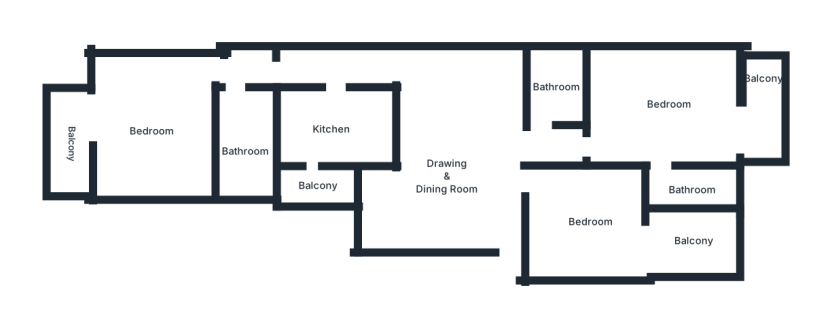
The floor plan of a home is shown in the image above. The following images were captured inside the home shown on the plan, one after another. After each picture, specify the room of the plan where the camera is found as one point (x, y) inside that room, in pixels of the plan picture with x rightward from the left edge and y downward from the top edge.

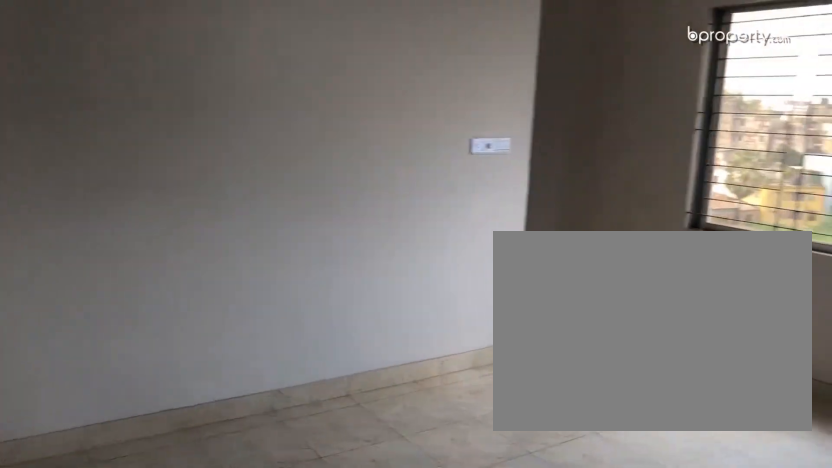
(444, 189)
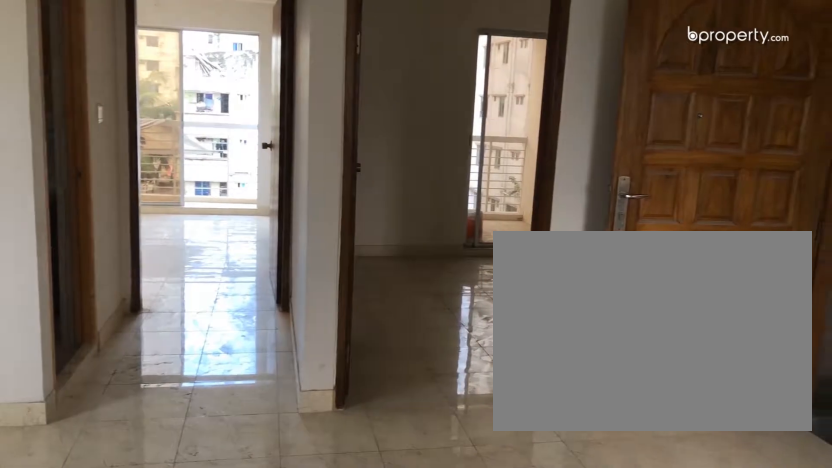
(444, 189)
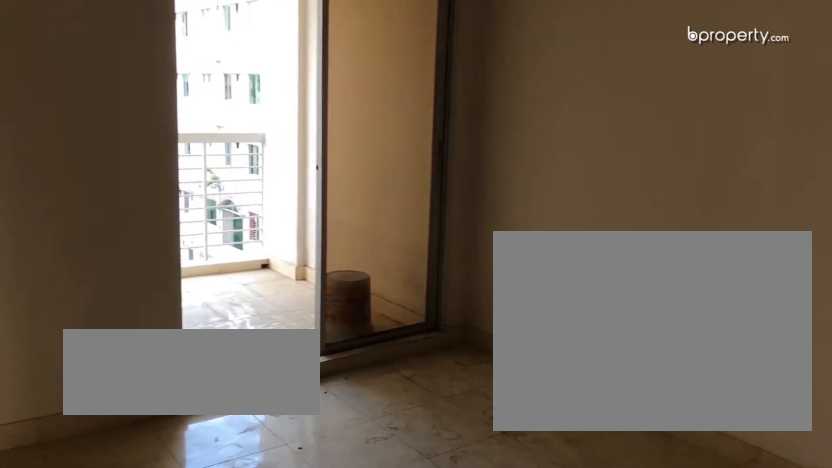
(591, 242)
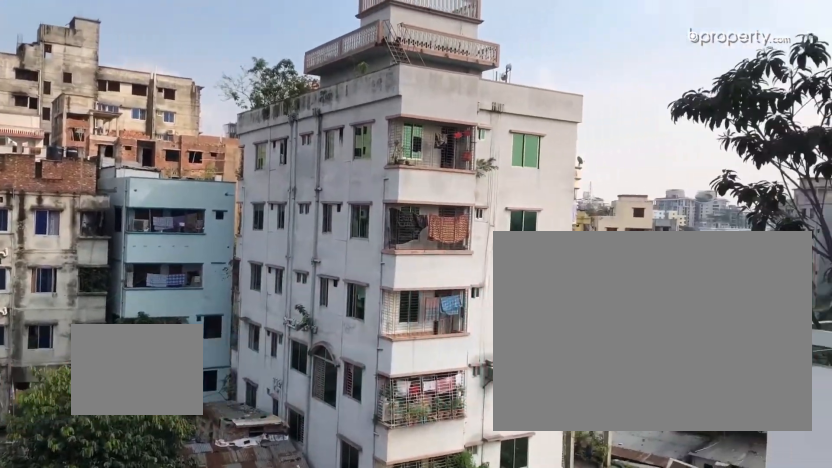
(694, 259)
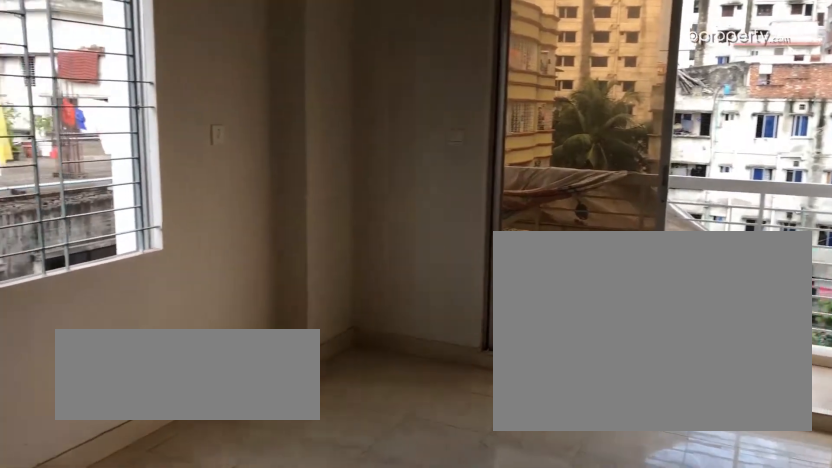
(664, 118)
